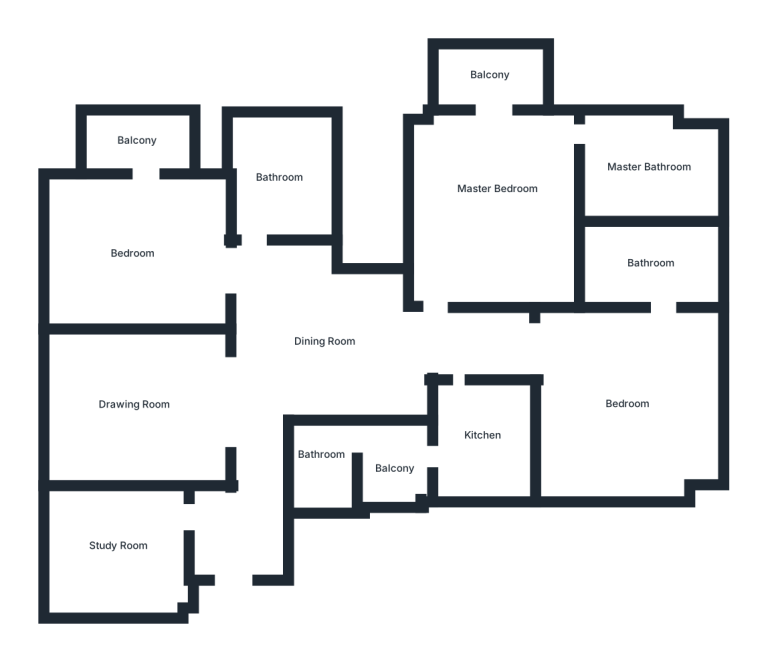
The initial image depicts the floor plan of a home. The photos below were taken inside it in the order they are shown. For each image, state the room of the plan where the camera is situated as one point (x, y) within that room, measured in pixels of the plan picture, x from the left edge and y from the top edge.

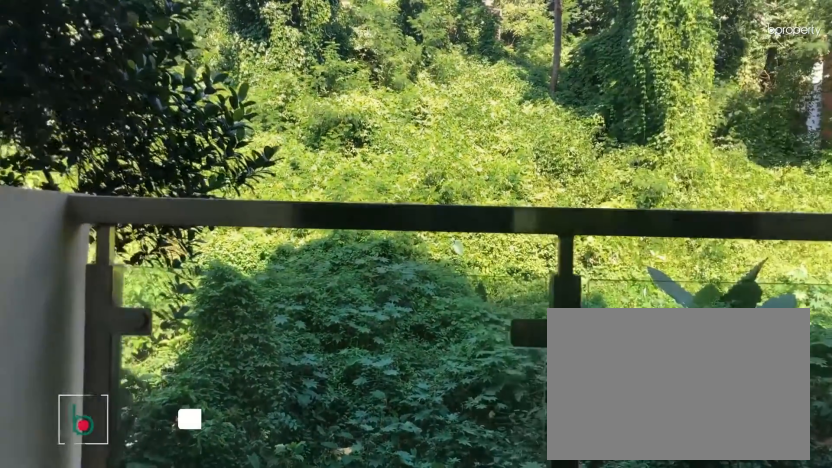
(136, 141)
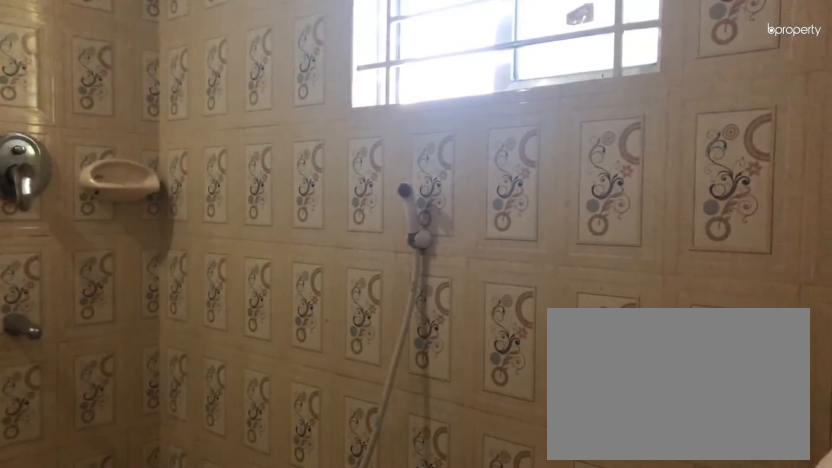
(280, 176)
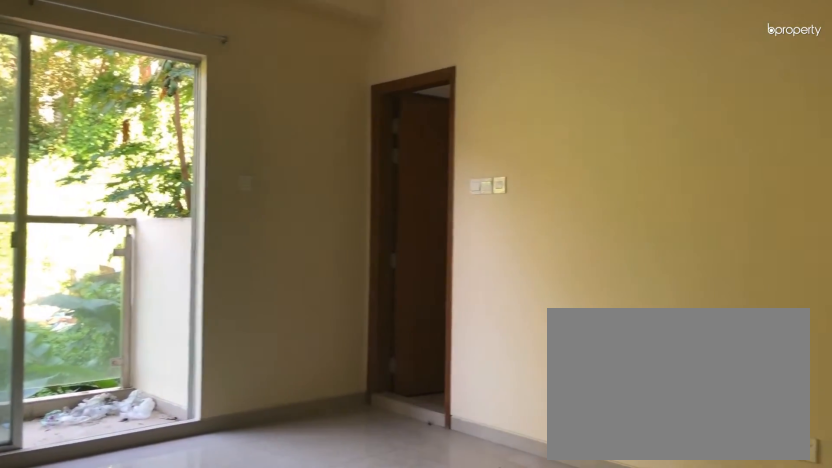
(500, 190)
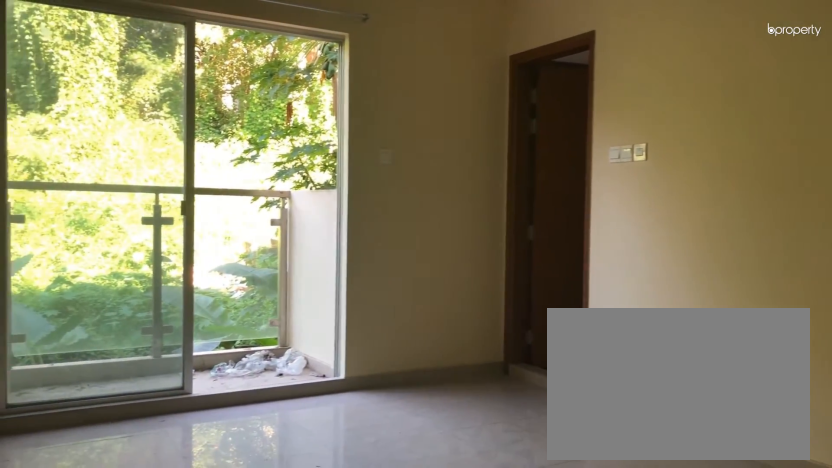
(500, 190)
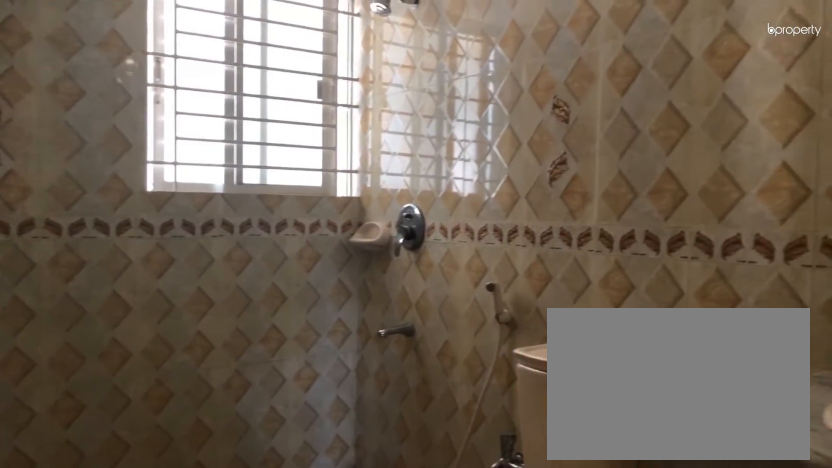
(648, 167)
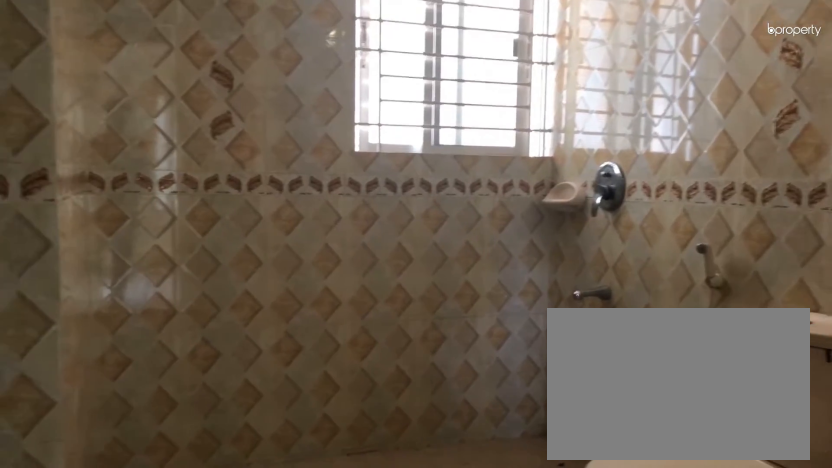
(648, 167)
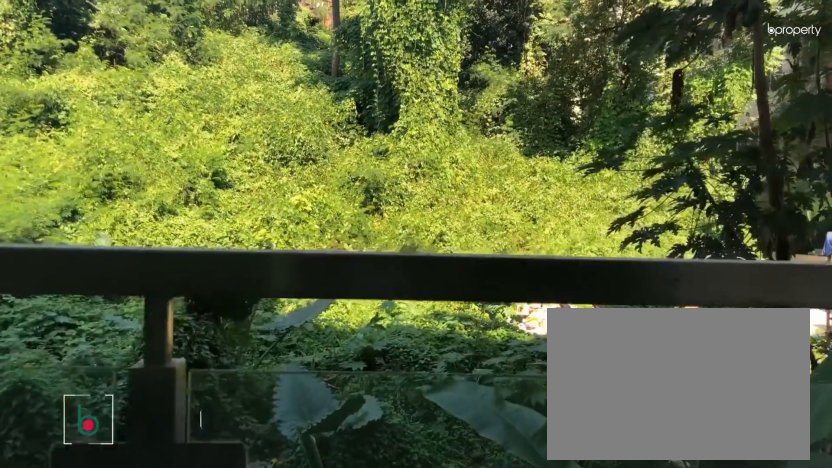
(491, 74)
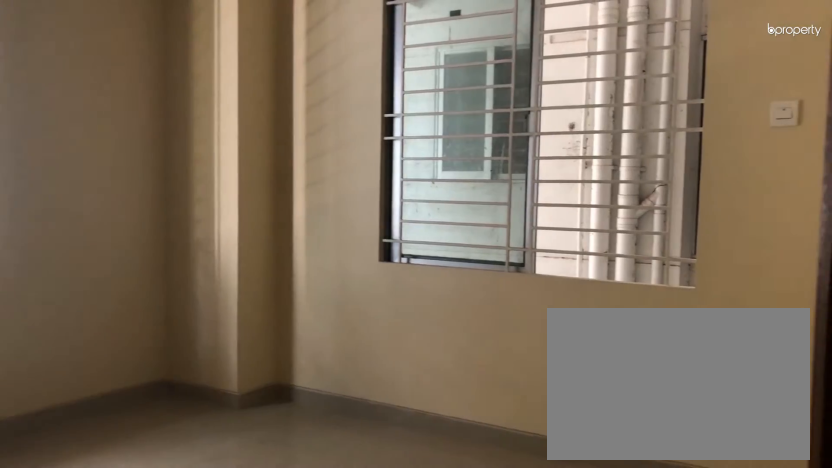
(626, 402)
